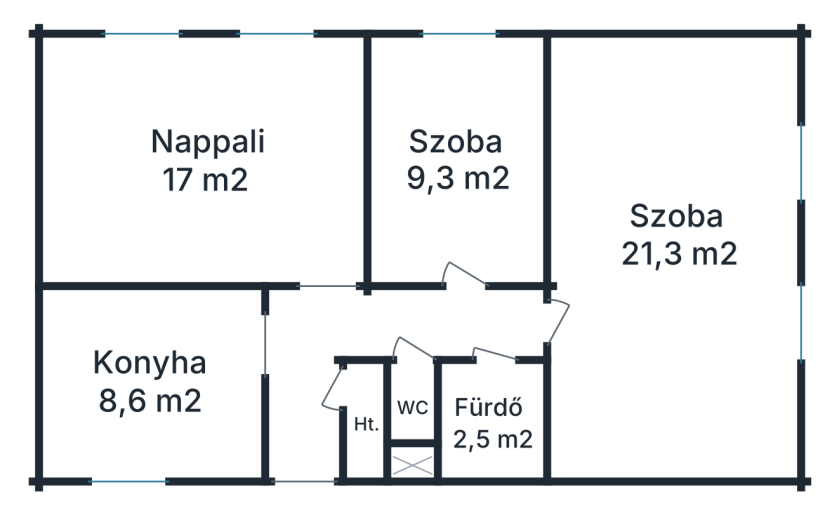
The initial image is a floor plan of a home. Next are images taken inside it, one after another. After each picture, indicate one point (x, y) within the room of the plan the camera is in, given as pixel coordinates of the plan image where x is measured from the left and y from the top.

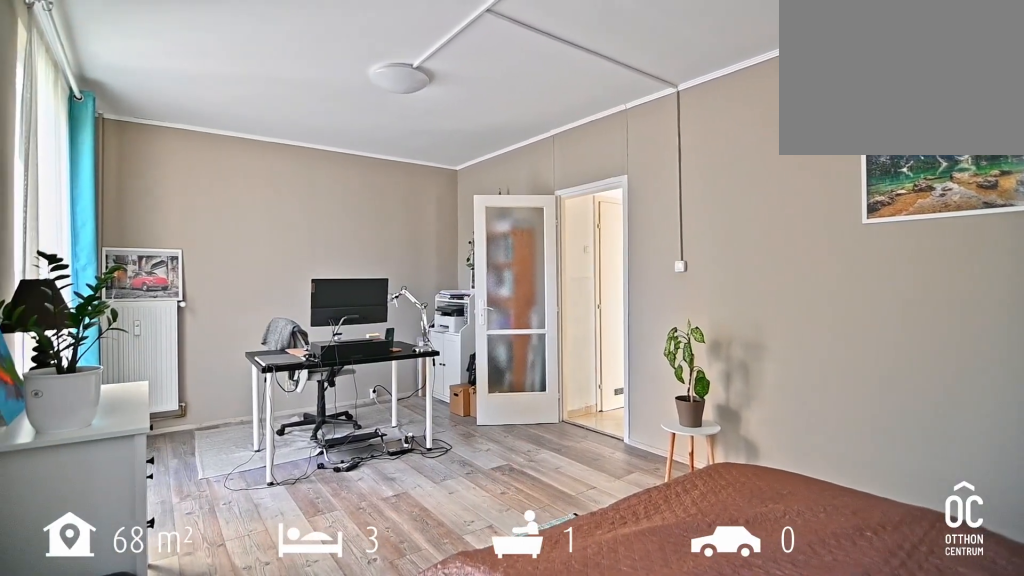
(673, 251)
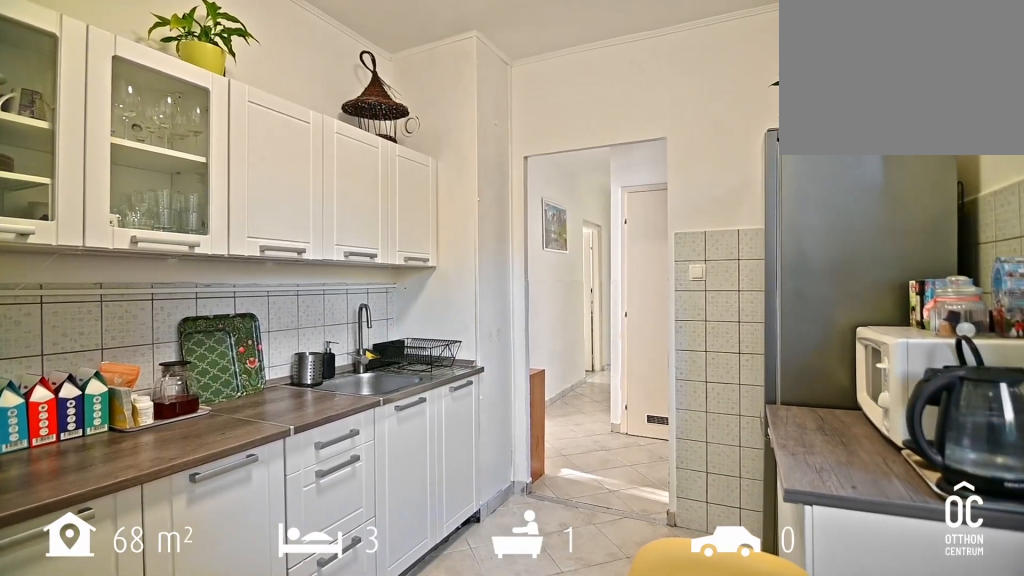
(158, 376)
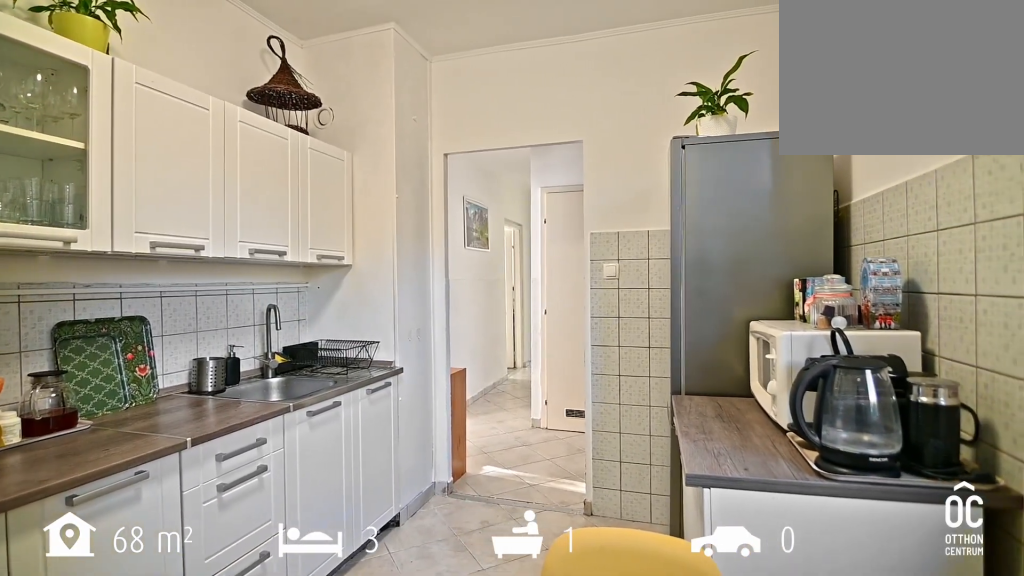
(158, 376)
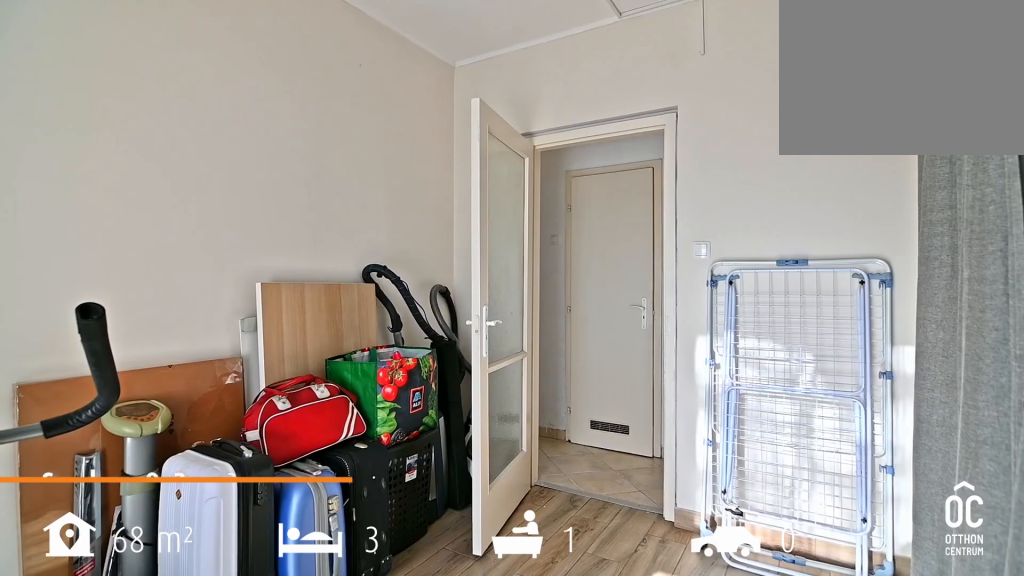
(464, 168)
